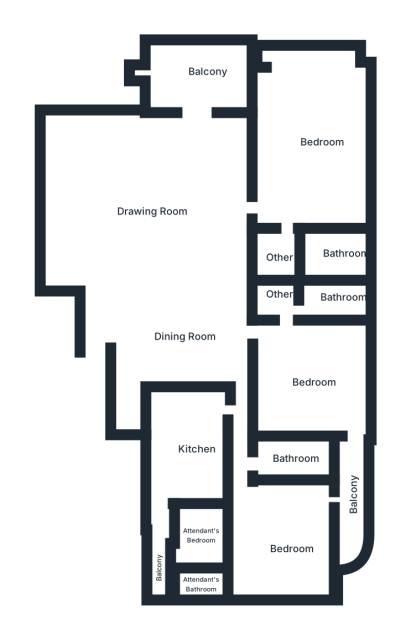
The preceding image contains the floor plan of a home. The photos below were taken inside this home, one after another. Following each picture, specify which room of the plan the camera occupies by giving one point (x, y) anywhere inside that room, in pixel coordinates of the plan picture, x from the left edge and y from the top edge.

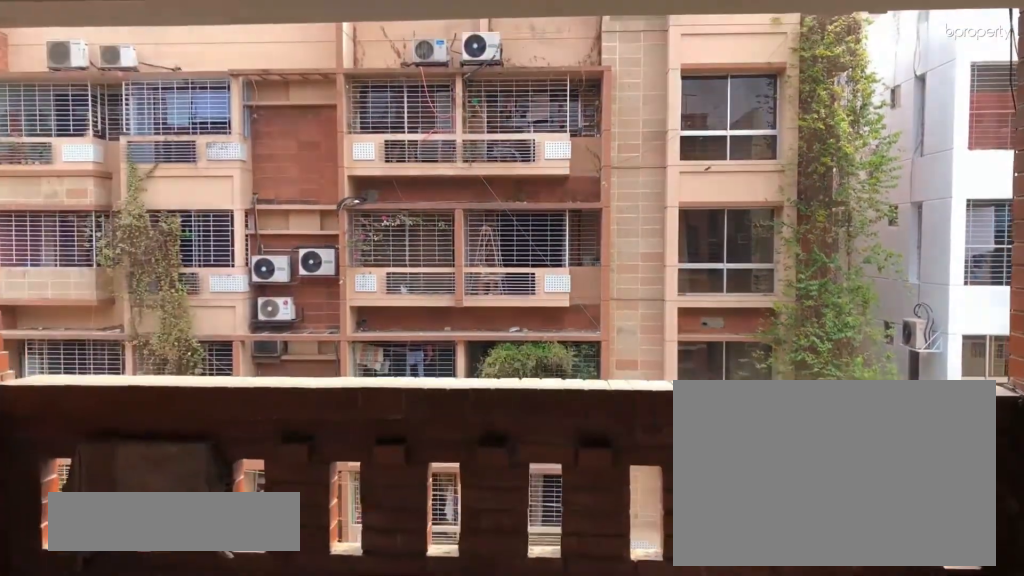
(186, 67)
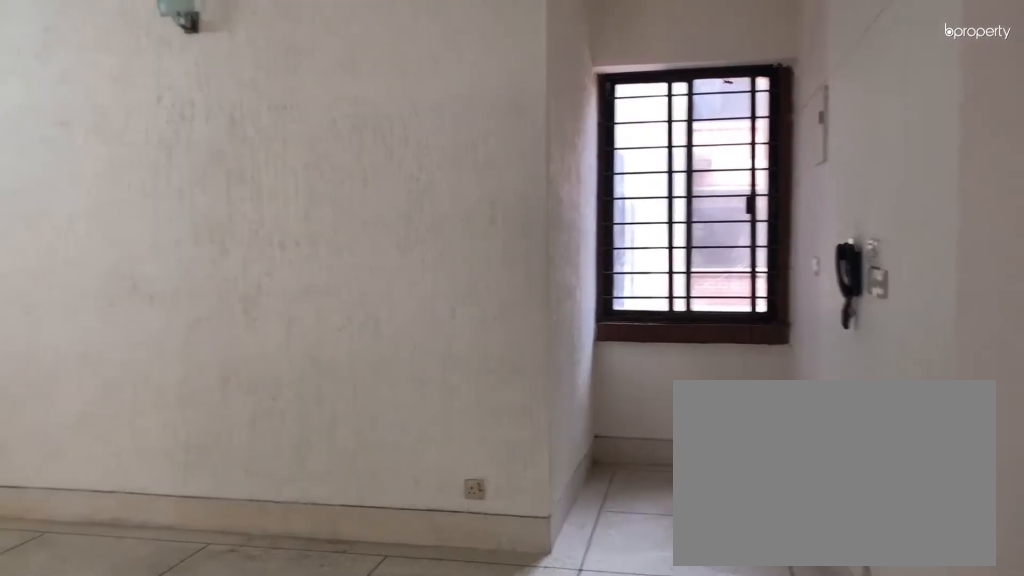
(175, 348)
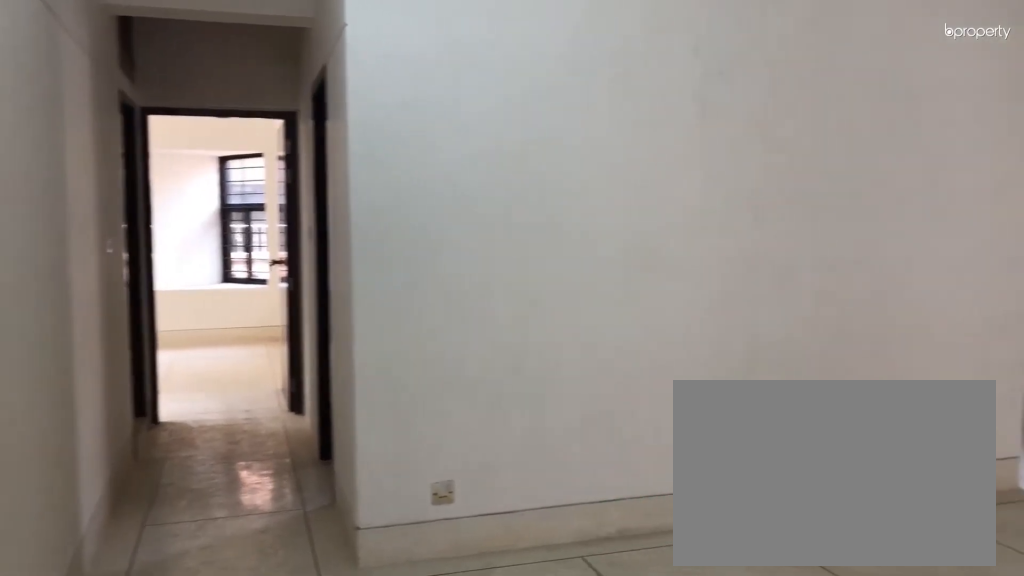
(175, 347)
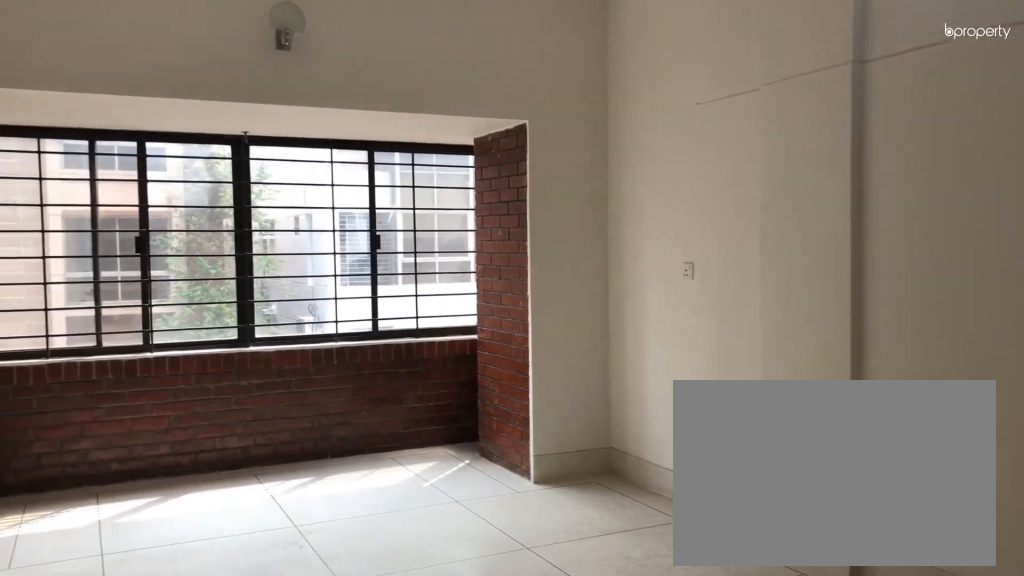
(309, 129)
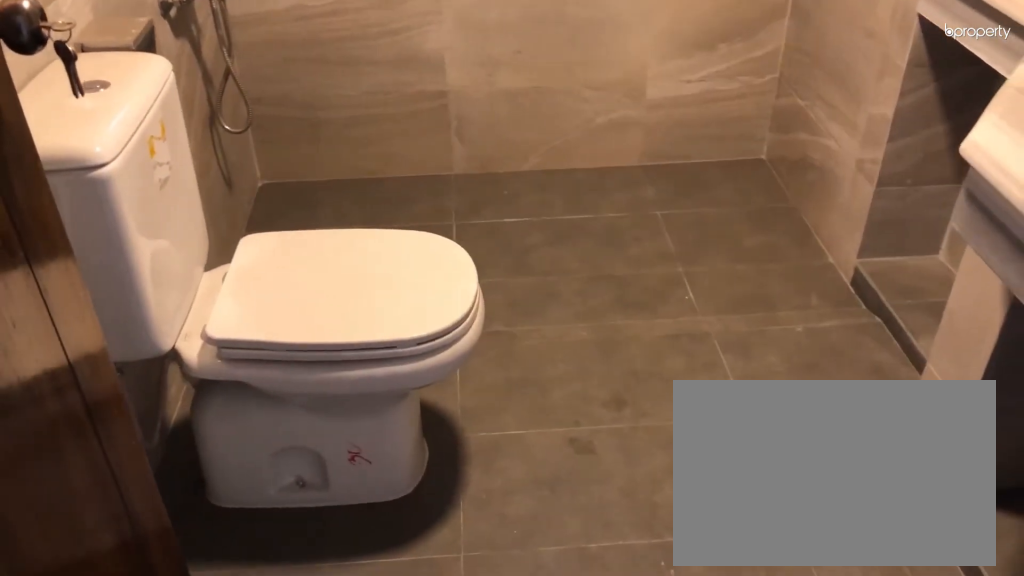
(313, 253)
